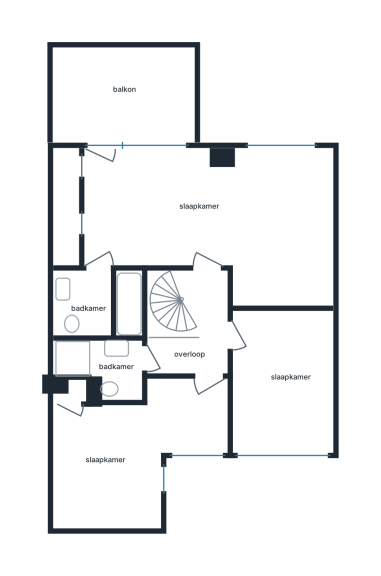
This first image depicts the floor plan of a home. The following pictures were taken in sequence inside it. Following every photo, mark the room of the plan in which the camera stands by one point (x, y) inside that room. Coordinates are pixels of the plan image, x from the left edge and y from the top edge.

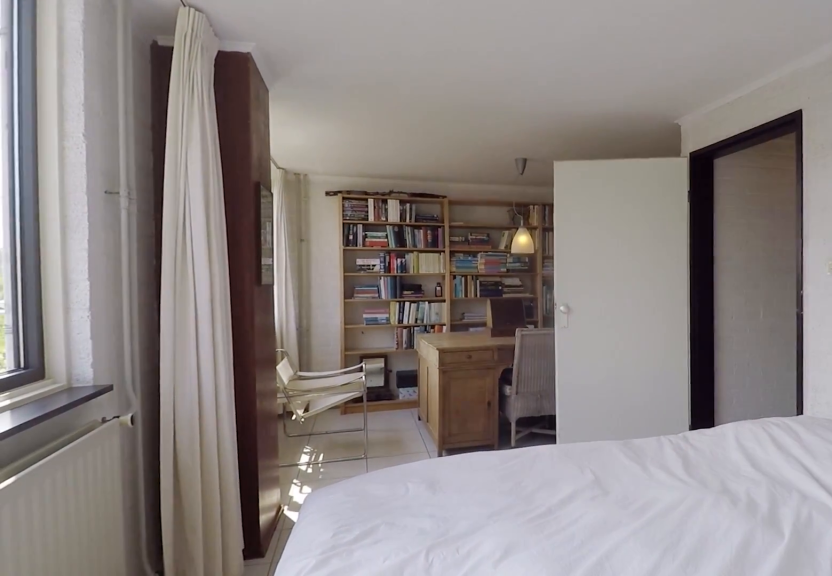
(216, 222)
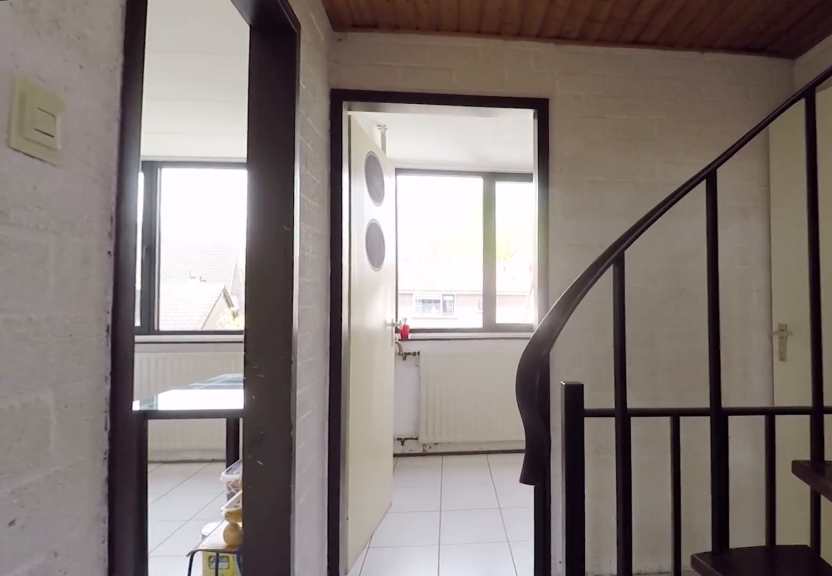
(194, 329)
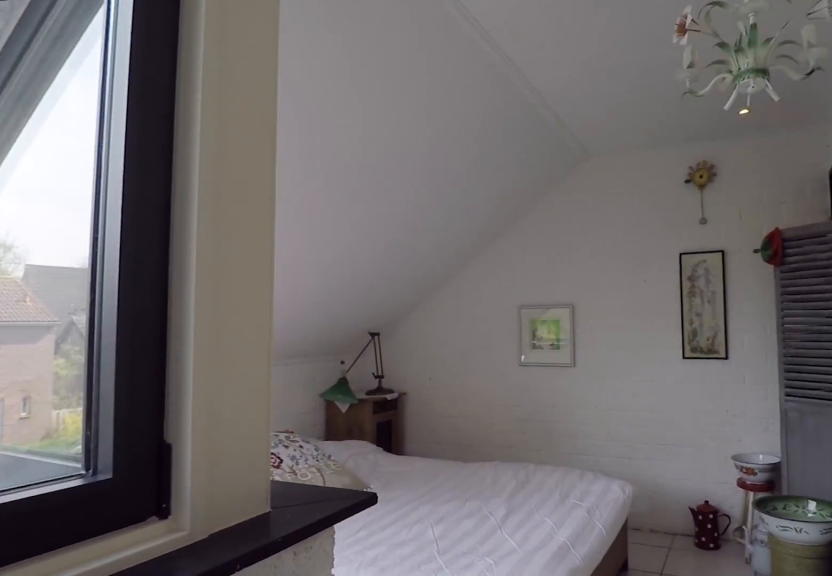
(136, 439)
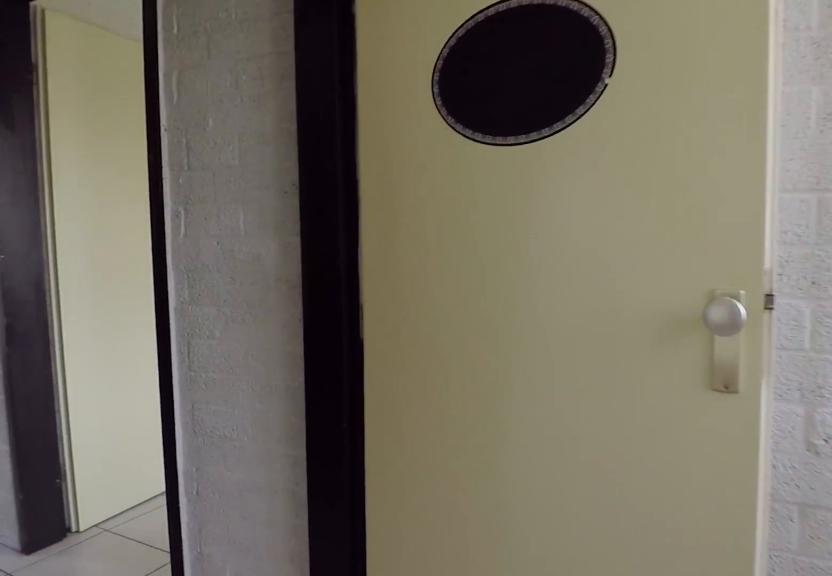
(136, 439)
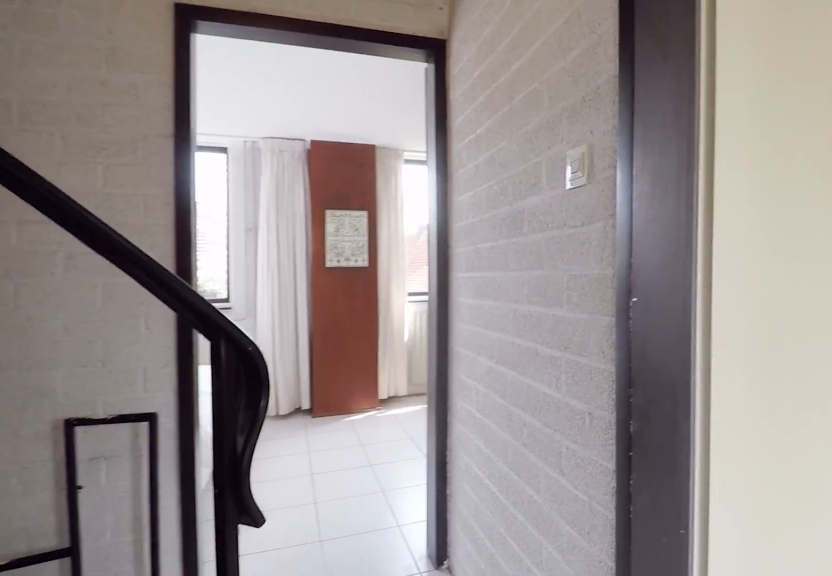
(194, 329)
